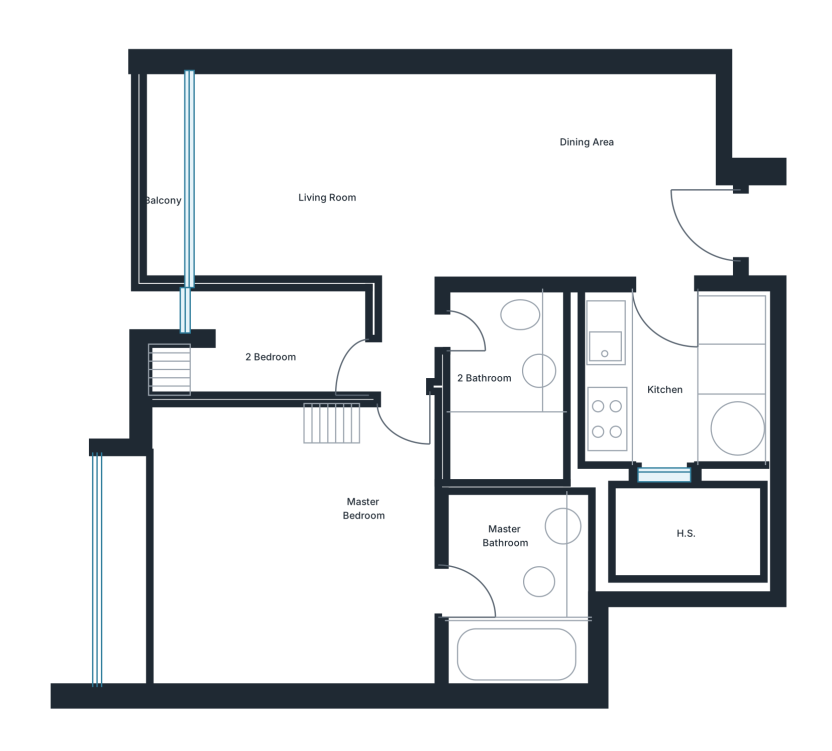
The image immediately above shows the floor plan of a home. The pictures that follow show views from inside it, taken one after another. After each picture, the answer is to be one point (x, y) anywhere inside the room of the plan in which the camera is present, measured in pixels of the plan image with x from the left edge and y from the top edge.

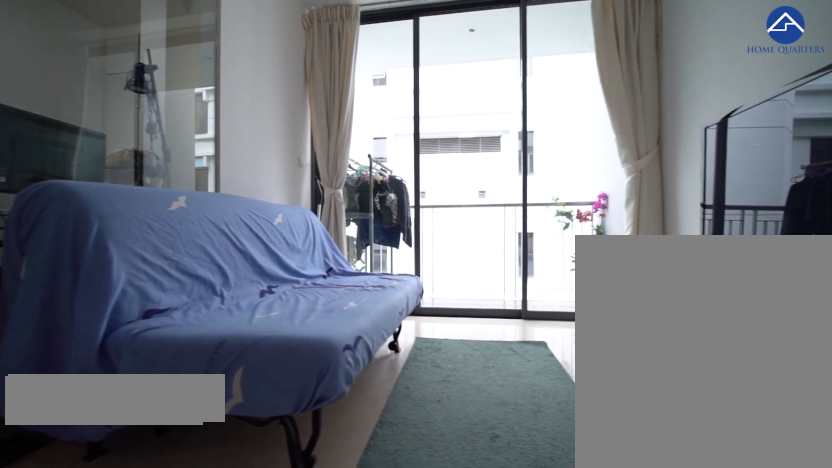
(311, 174)
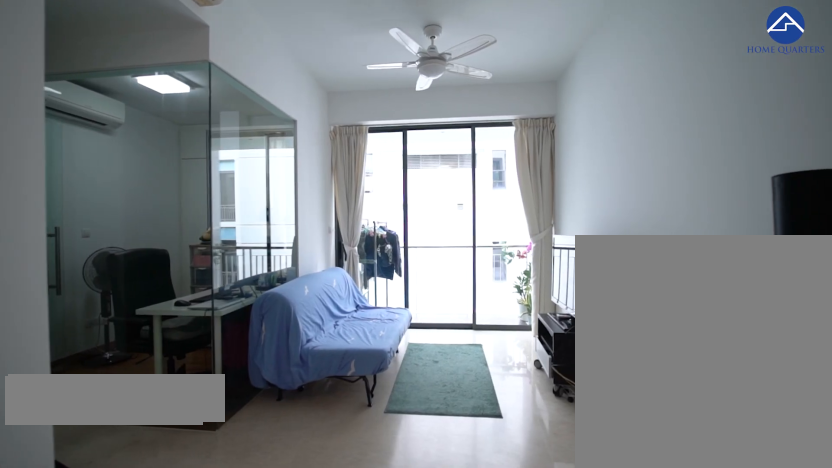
(311, 174)
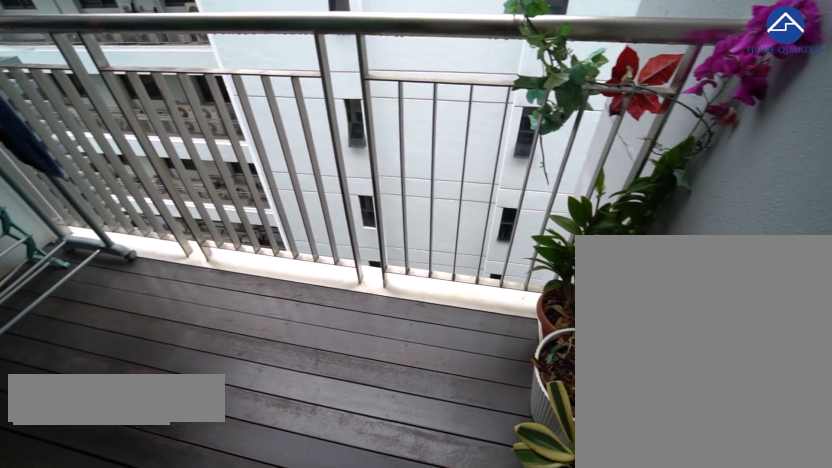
(161, 183)
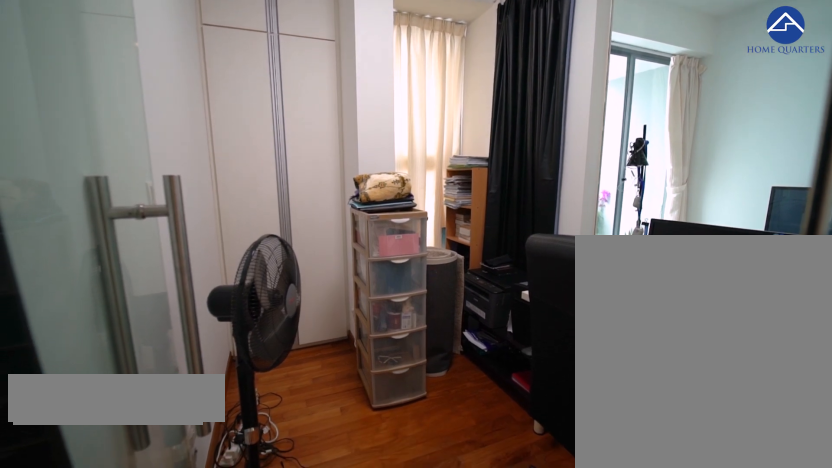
(269, 345)
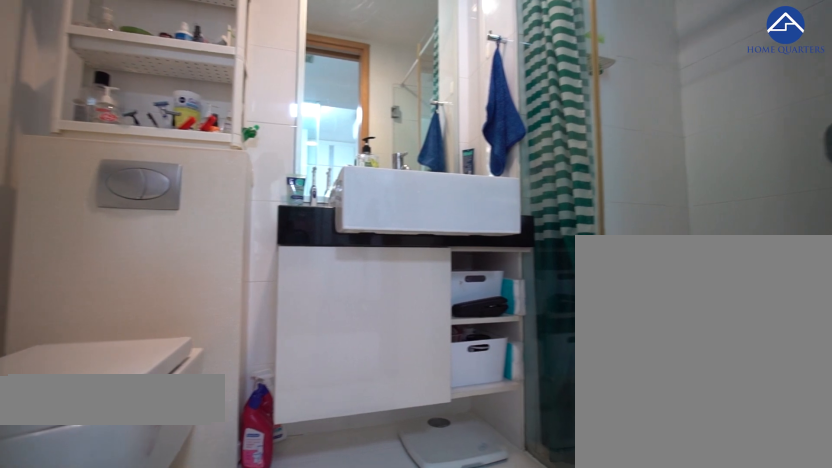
(505, 386)
